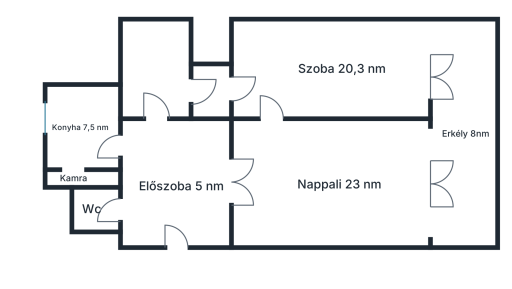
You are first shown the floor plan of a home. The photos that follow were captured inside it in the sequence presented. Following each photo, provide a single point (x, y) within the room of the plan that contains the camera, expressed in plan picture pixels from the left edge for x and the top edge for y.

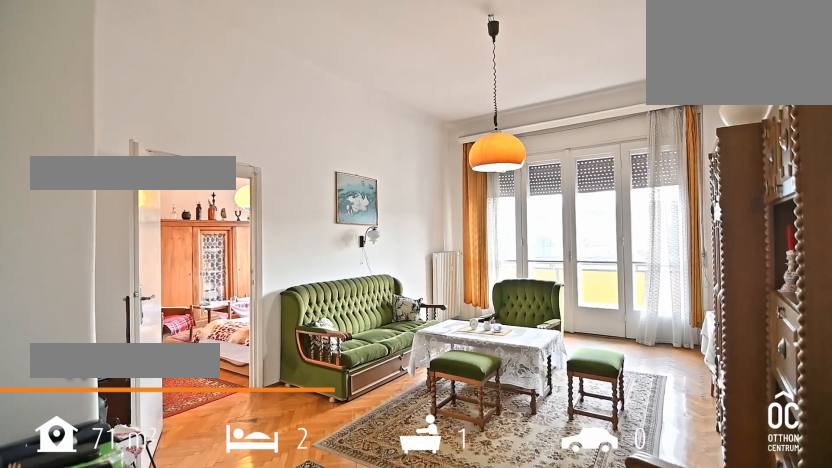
(358, 192)
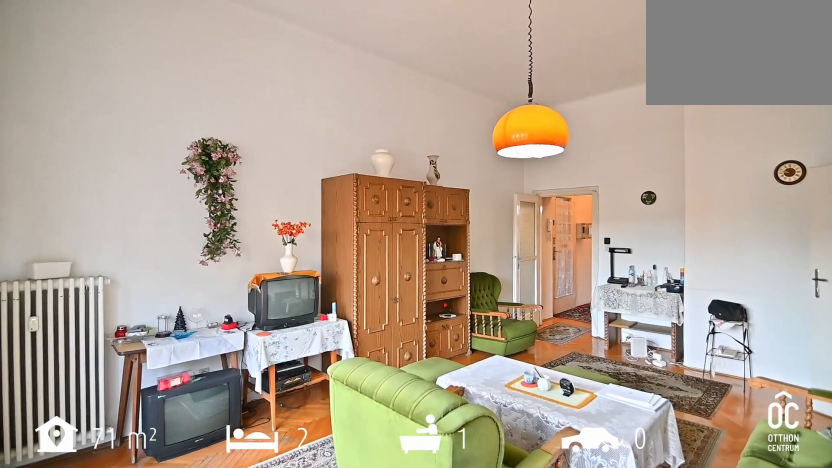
(358, 192)
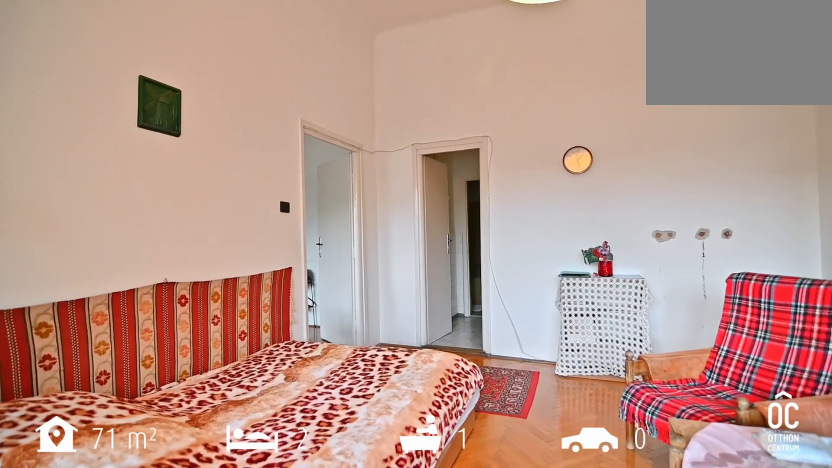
(359, 69)
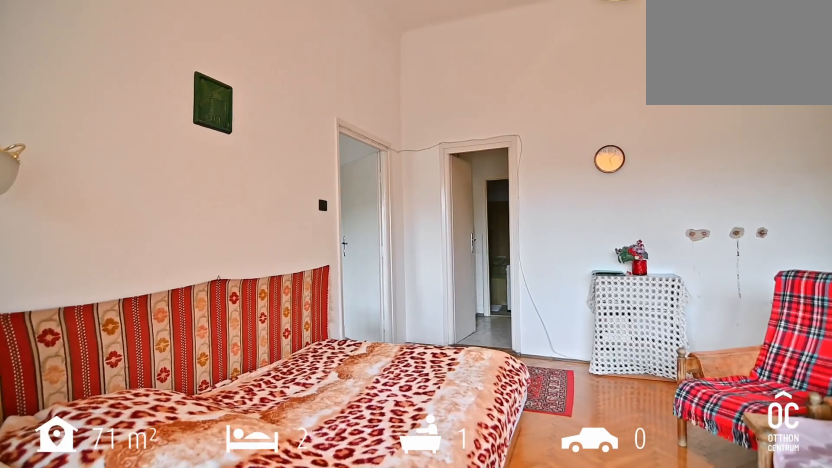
(358, 69)
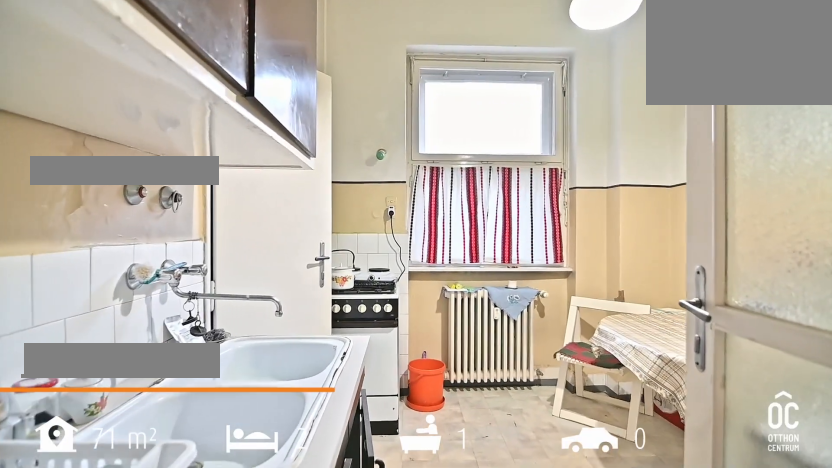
(81, 129)
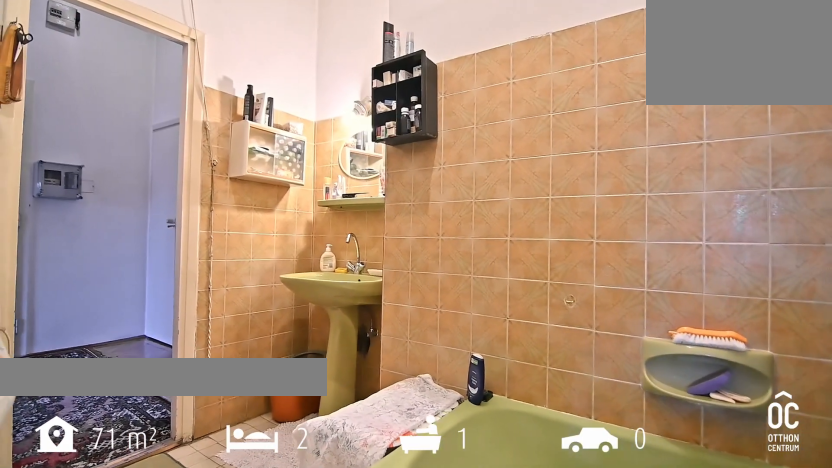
(157, 74)
